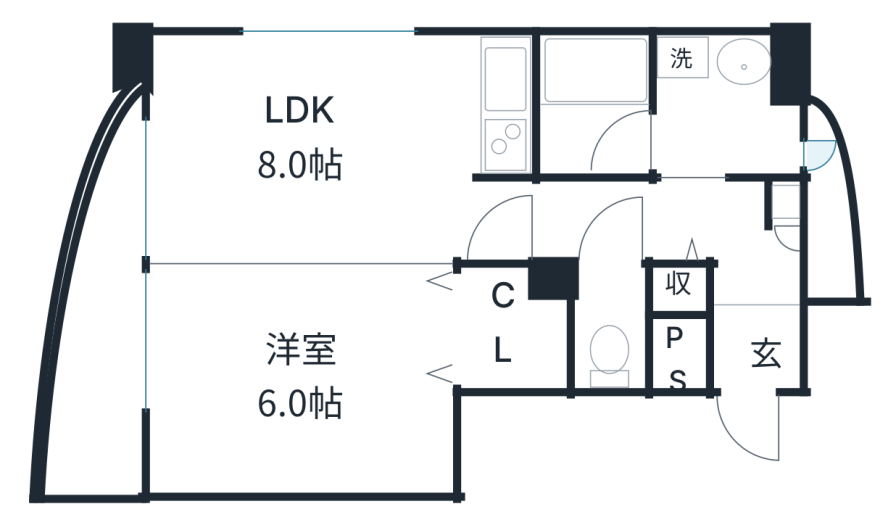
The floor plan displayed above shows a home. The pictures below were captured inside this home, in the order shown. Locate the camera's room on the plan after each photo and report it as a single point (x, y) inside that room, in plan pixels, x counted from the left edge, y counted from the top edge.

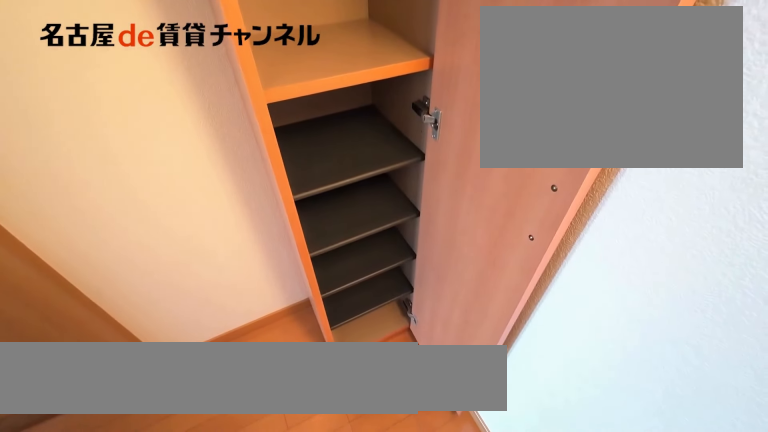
(785, 201)
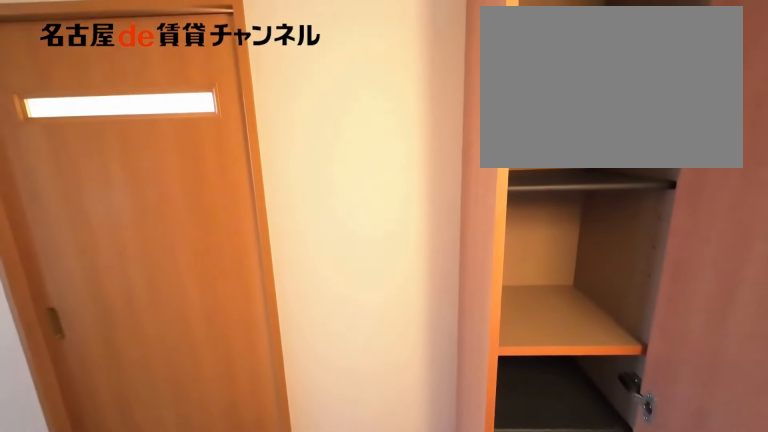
(785, 201)
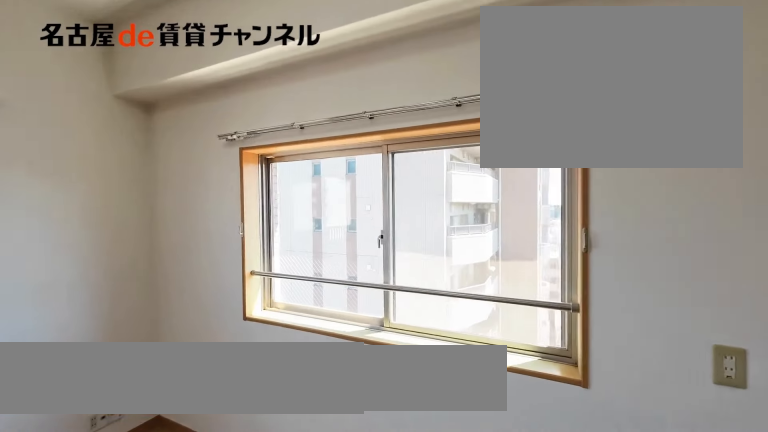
(308, 148)
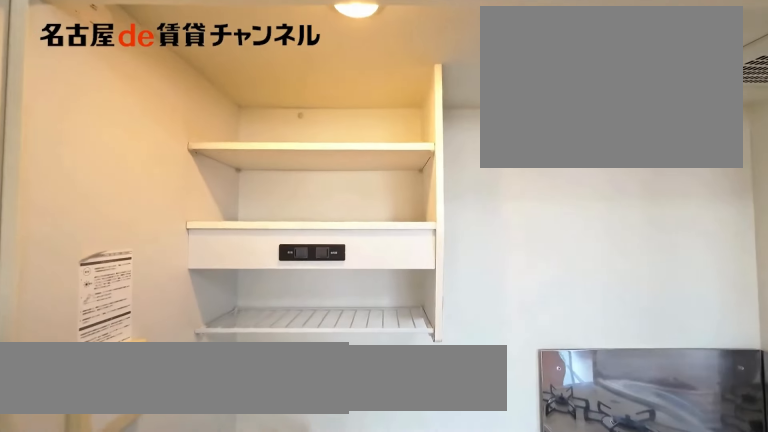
(510, 107)
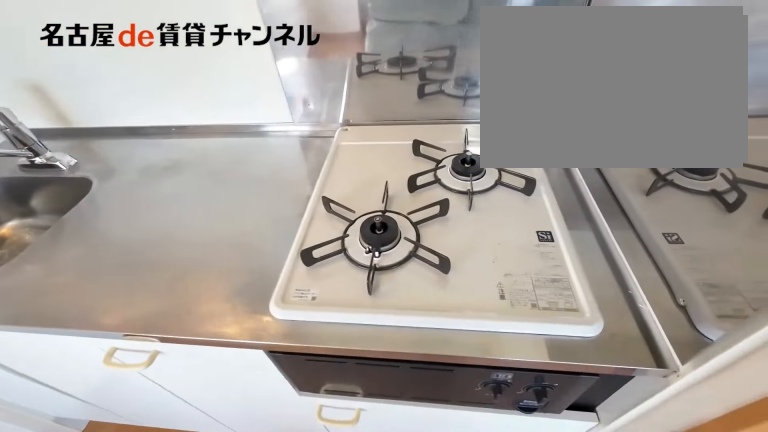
(510, 107)
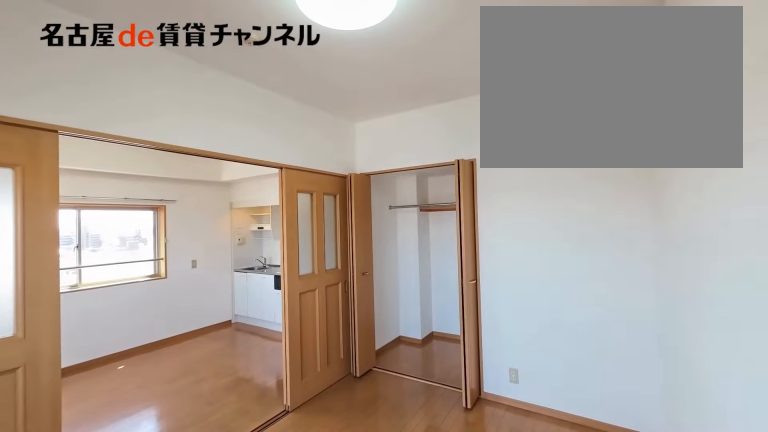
(299, 381)
